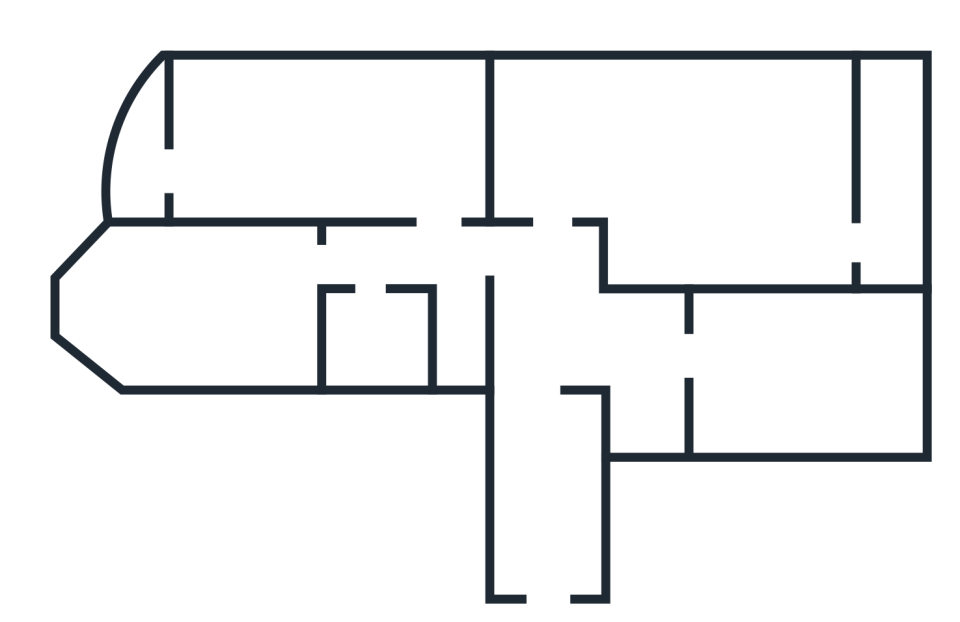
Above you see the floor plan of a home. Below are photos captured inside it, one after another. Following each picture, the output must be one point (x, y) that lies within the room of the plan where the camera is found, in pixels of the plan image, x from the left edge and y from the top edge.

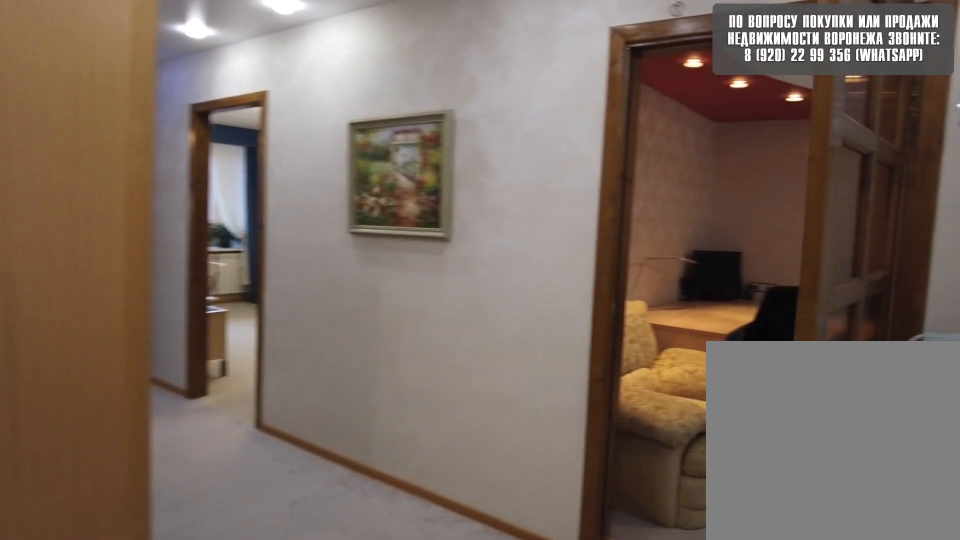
(564, 343)
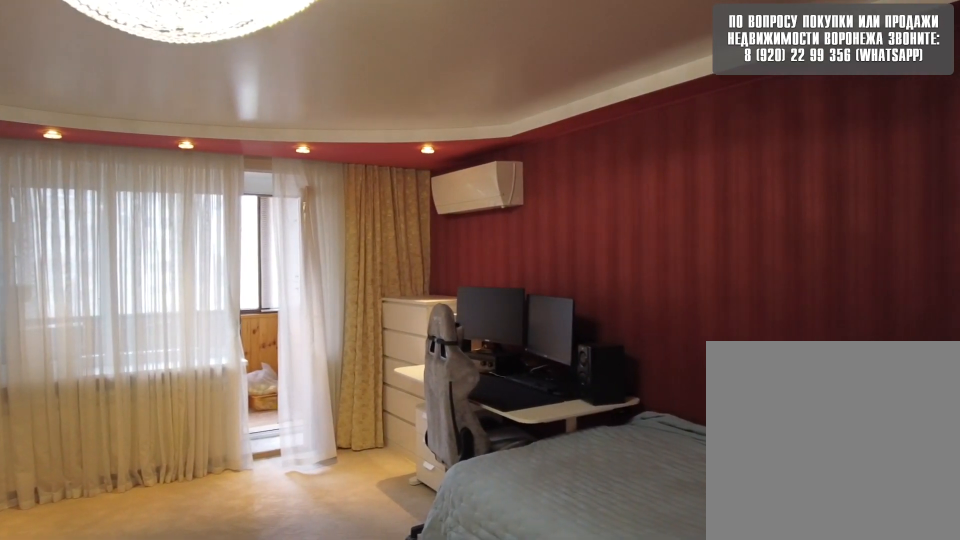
(625, 156)
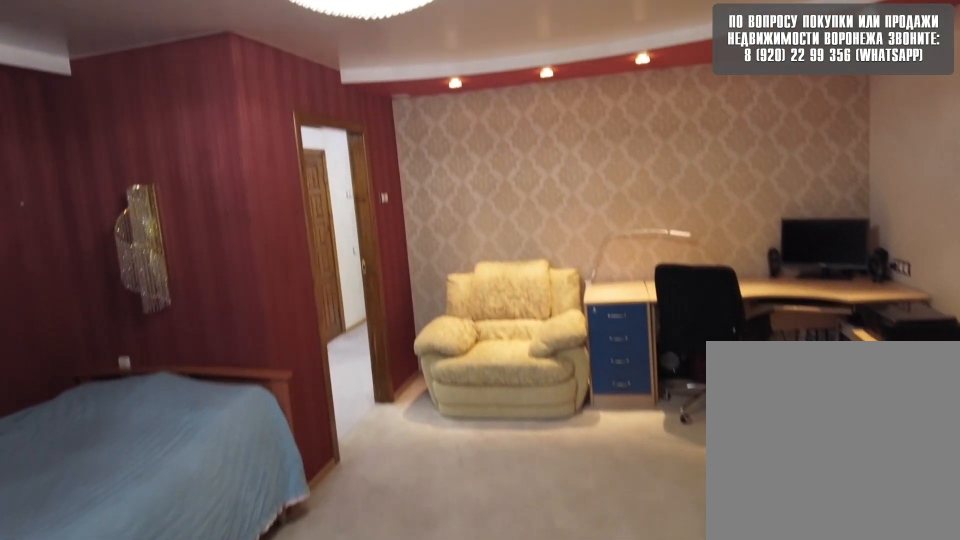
(625, 156)
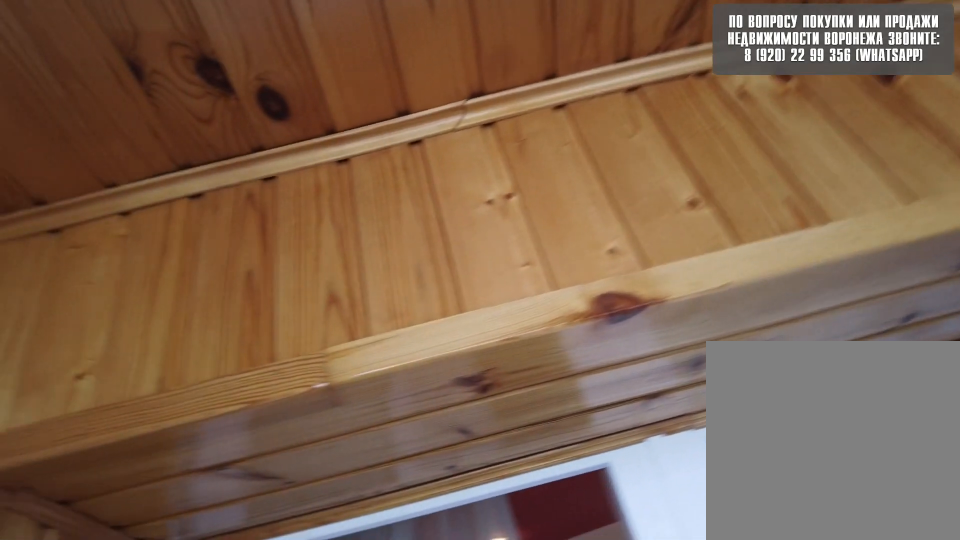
(911, 234)
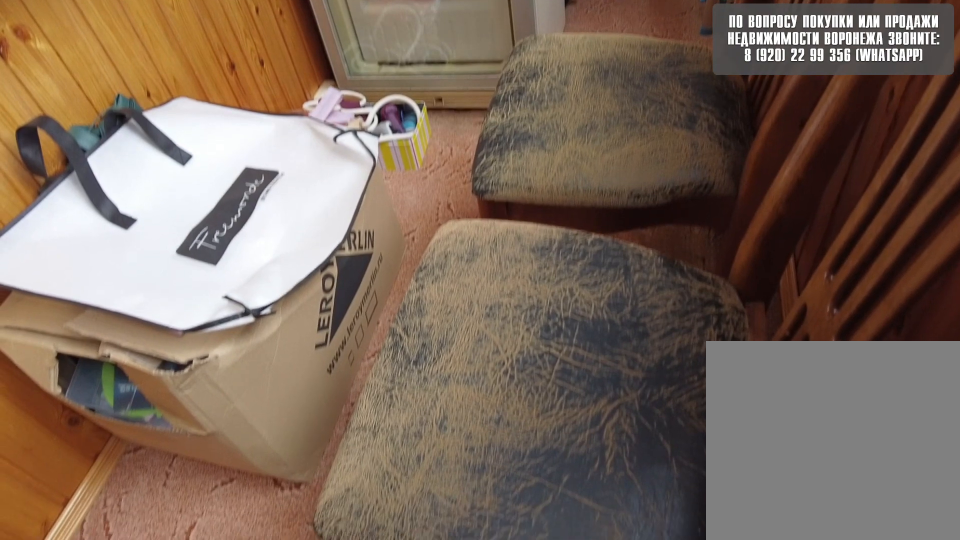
(911, 234)
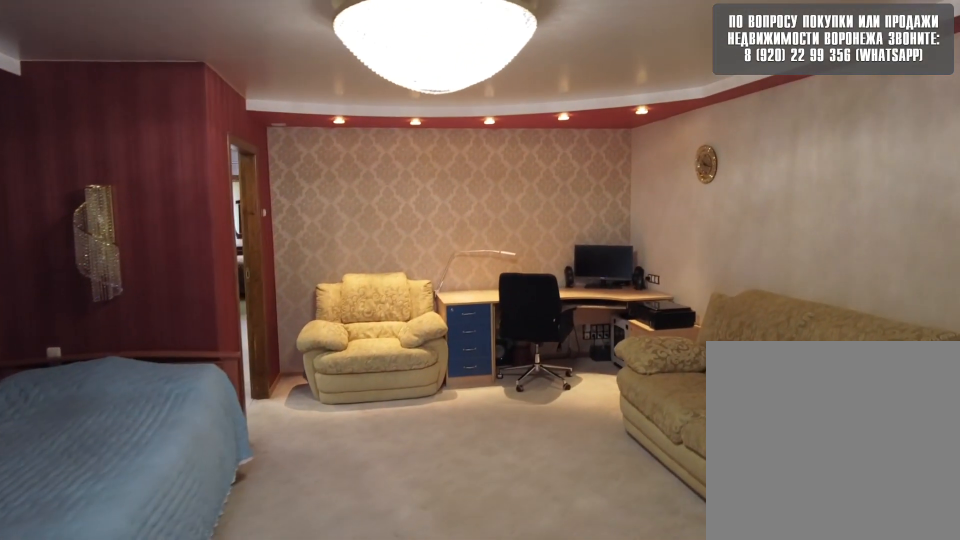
(757, 228)
